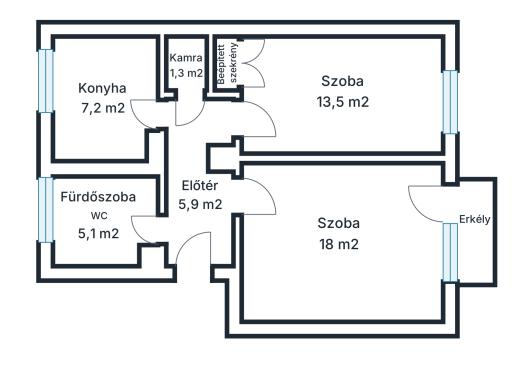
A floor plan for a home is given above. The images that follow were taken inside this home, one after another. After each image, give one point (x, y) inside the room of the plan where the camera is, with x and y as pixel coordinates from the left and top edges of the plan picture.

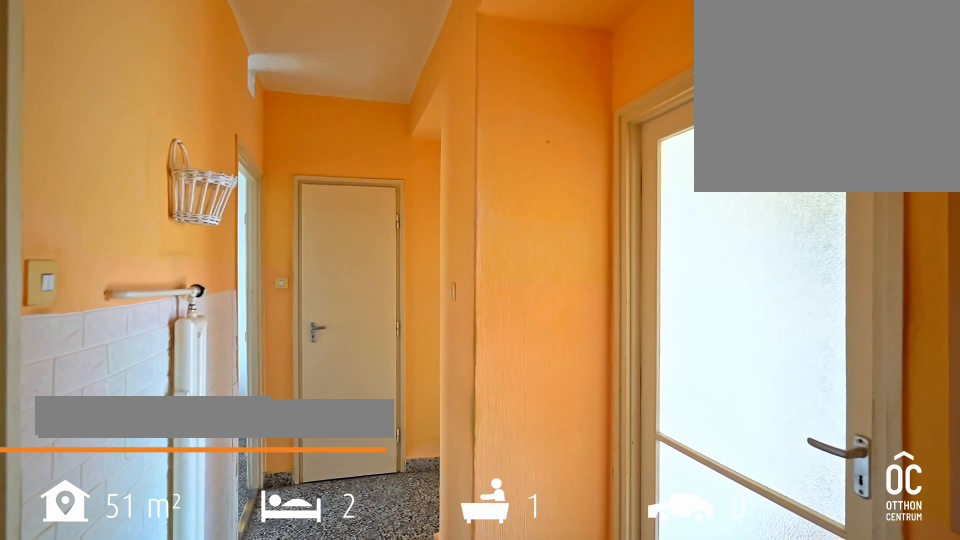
(198, 194)
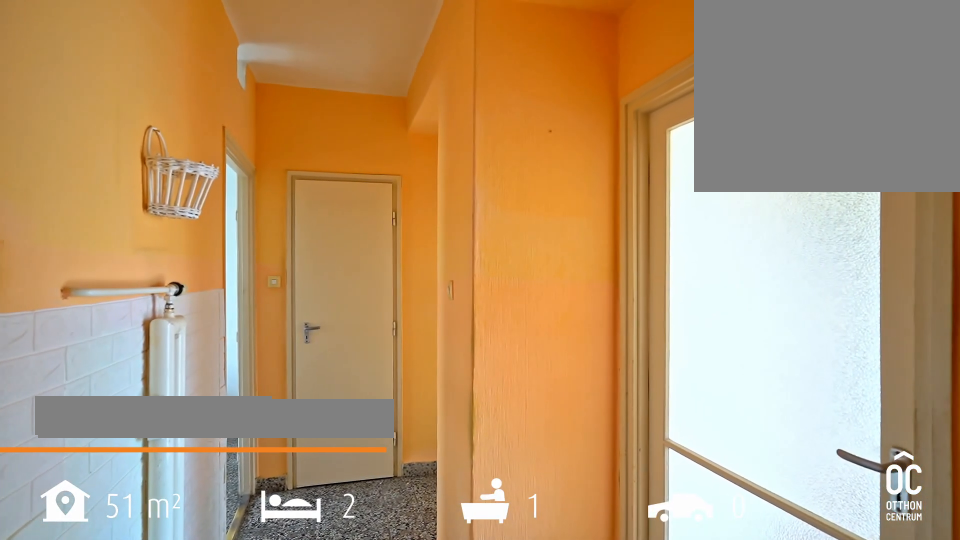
(198, 195)
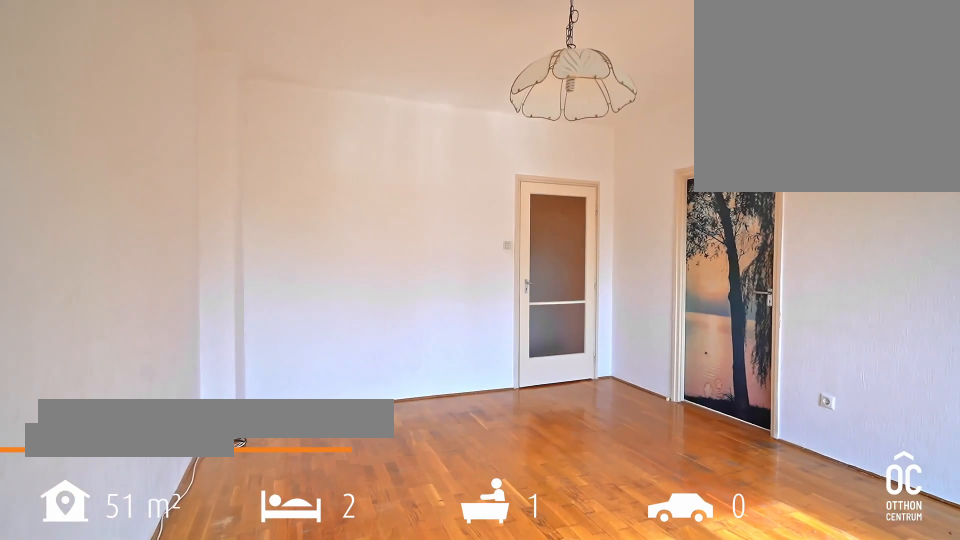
(339, 237)
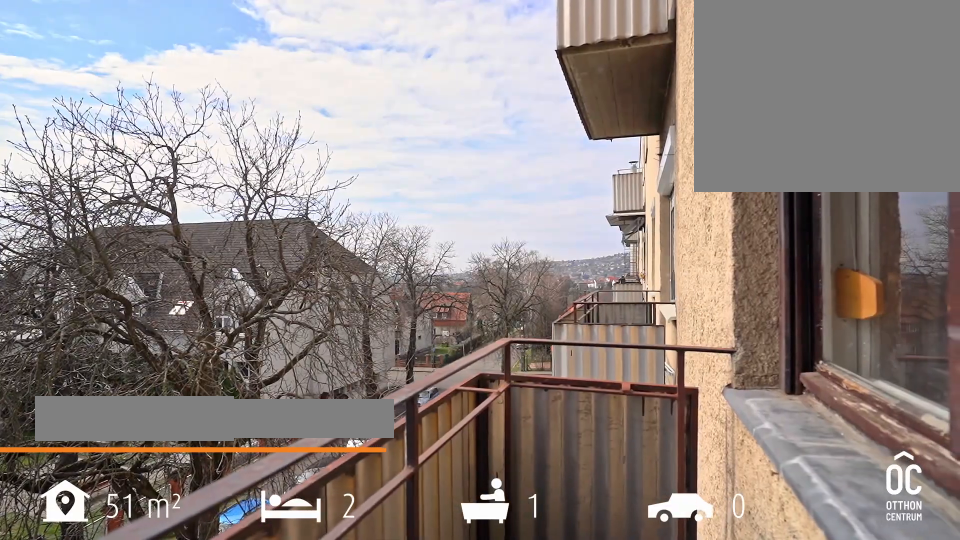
(473, 229)
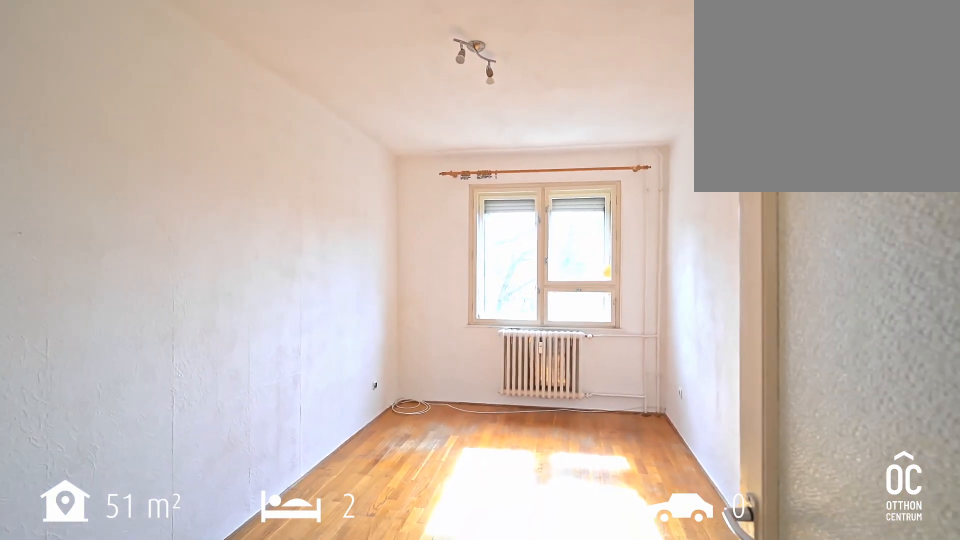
(342, 94)
